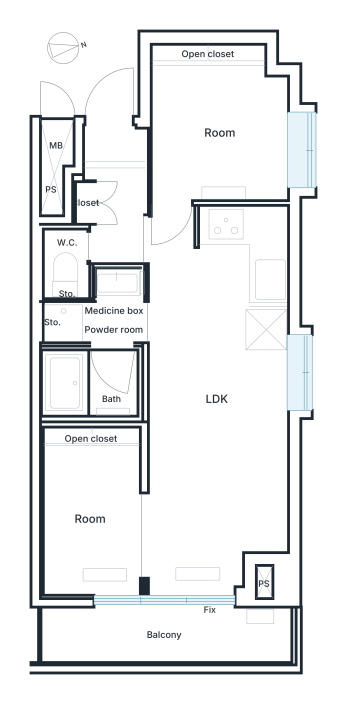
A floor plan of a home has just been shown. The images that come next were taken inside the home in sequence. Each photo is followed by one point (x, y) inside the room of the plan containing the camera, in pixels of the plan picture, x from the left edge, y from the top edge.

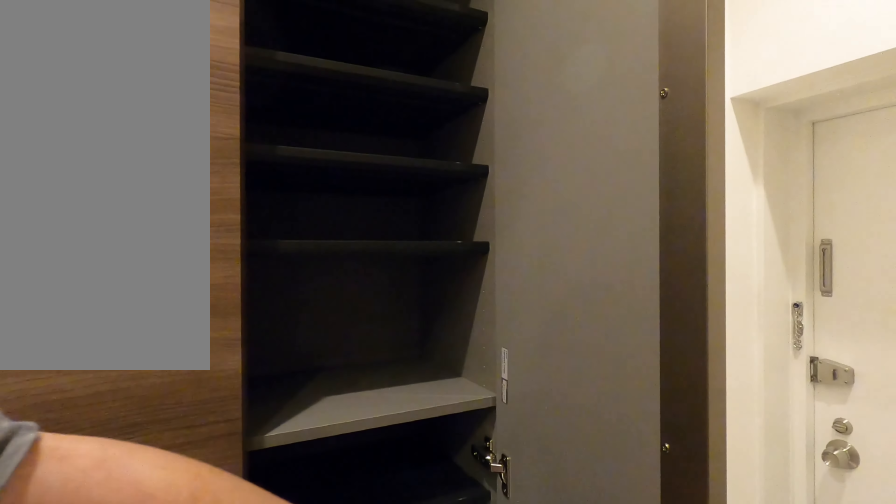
(112, 202)
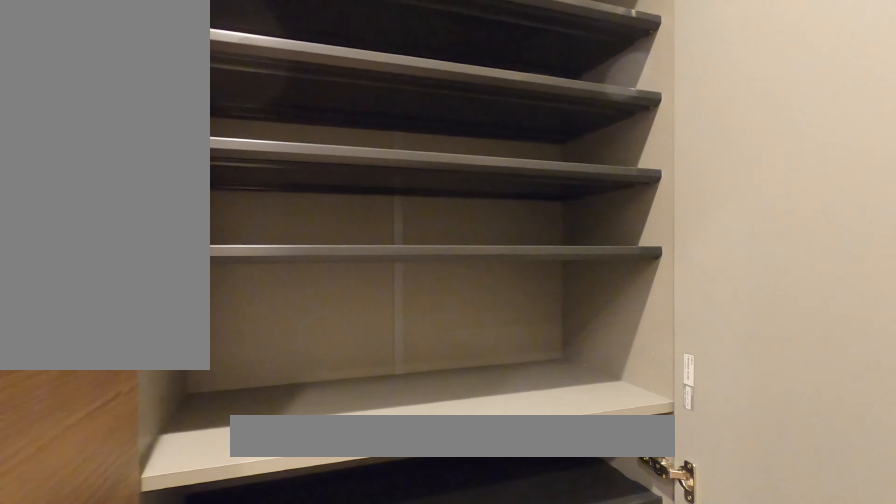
(108, 200)
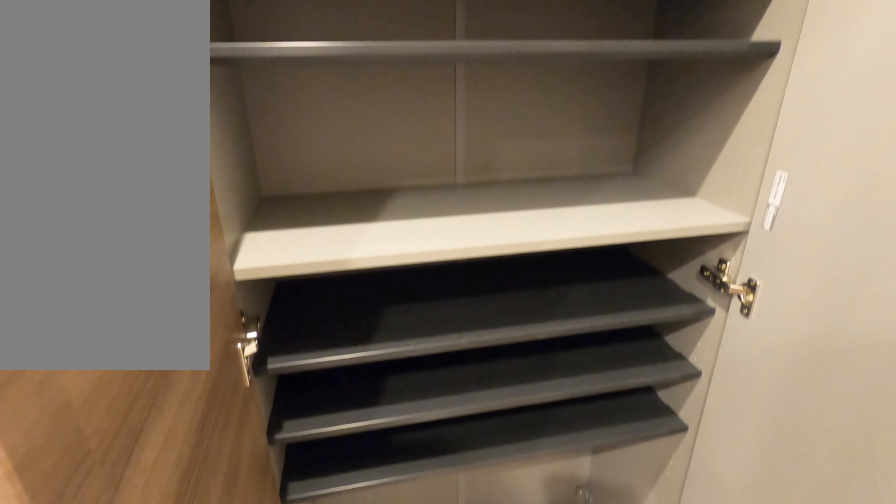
(102, 199)
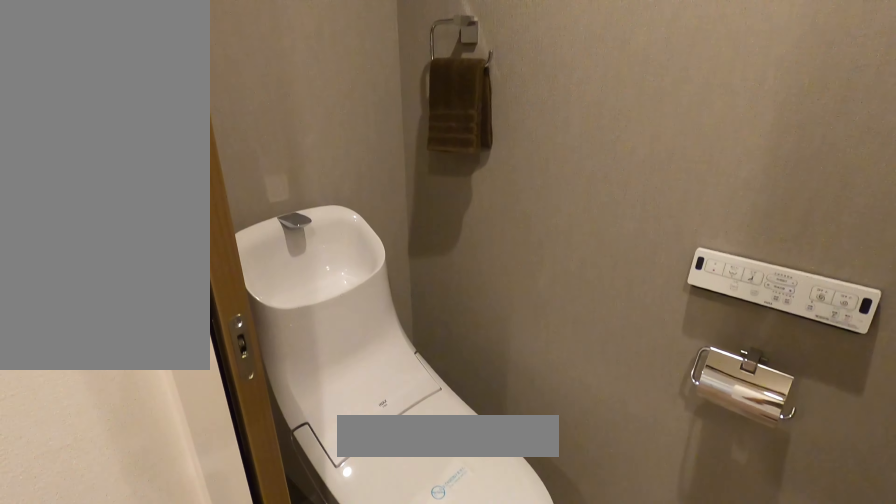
(64, 271)
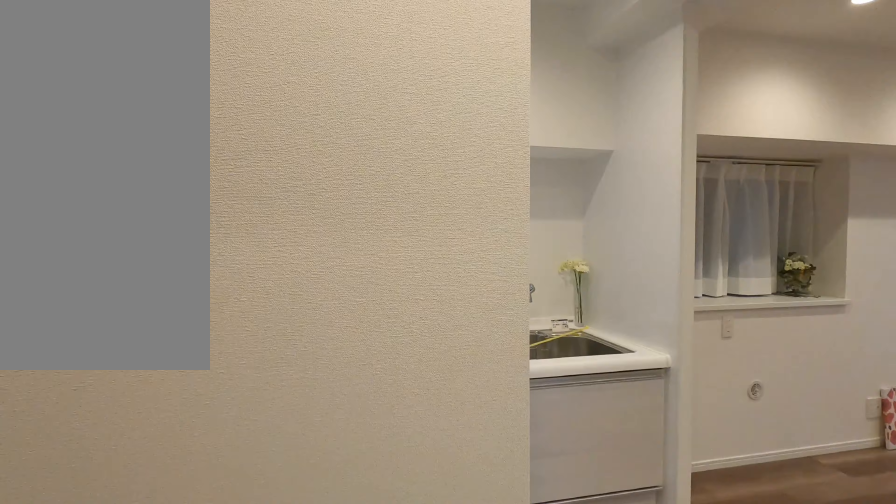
(170, 227)
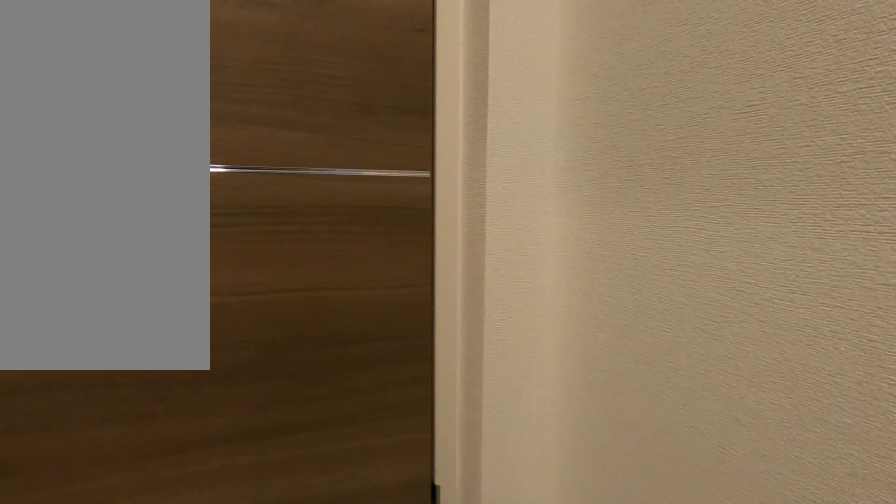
(170, 225)
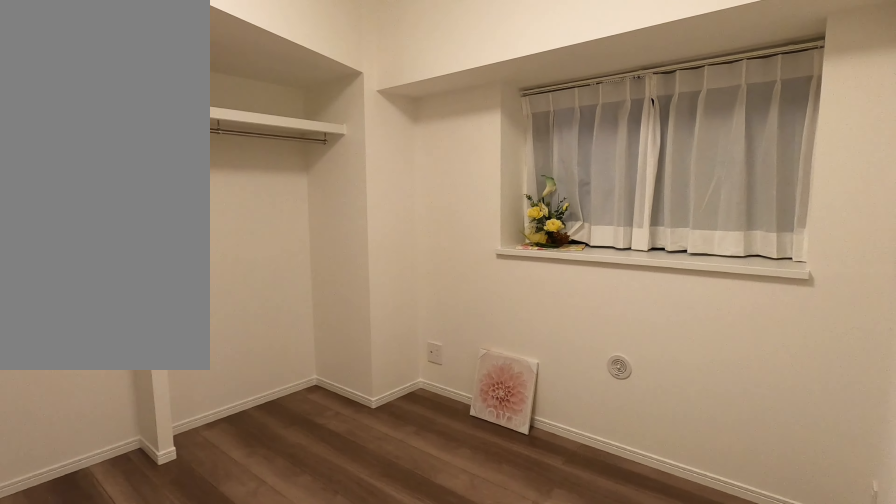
(218, 130)
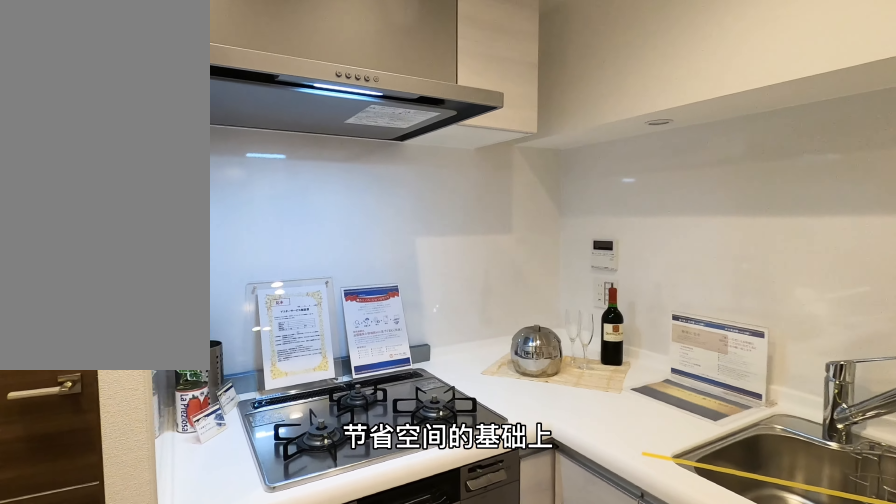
(225, 272)
